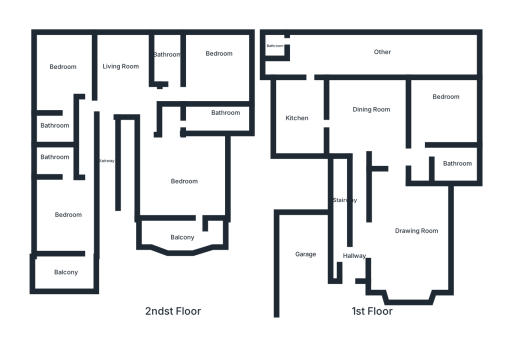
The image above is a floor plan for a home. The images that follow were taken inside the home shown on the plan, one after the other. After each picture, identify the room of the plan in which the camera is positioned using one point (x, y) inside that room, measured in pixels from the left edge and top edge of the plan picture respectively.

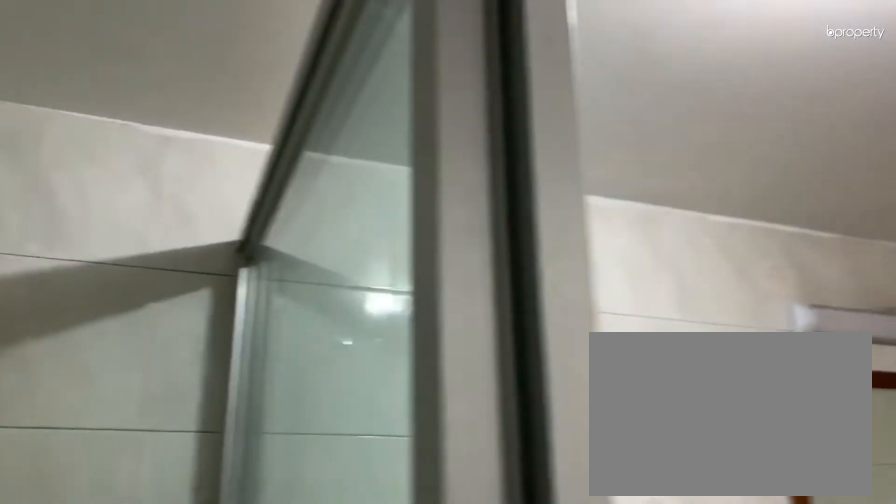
(453, 164)
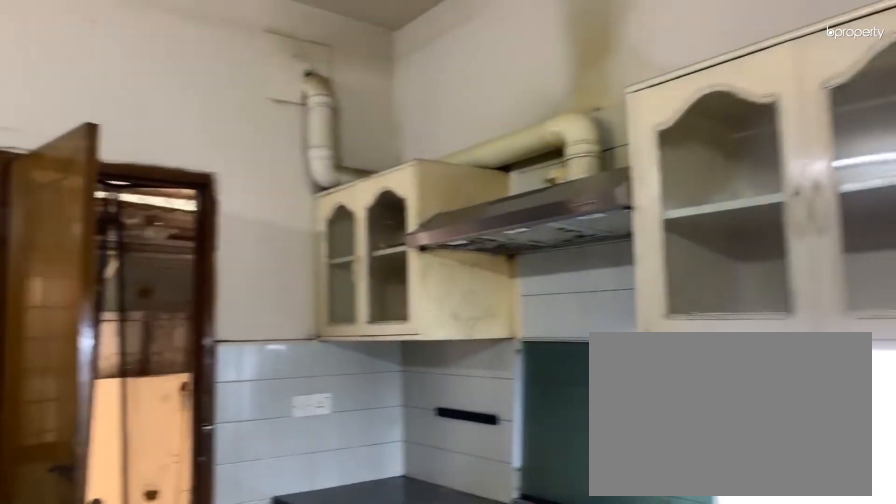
(288, 117)
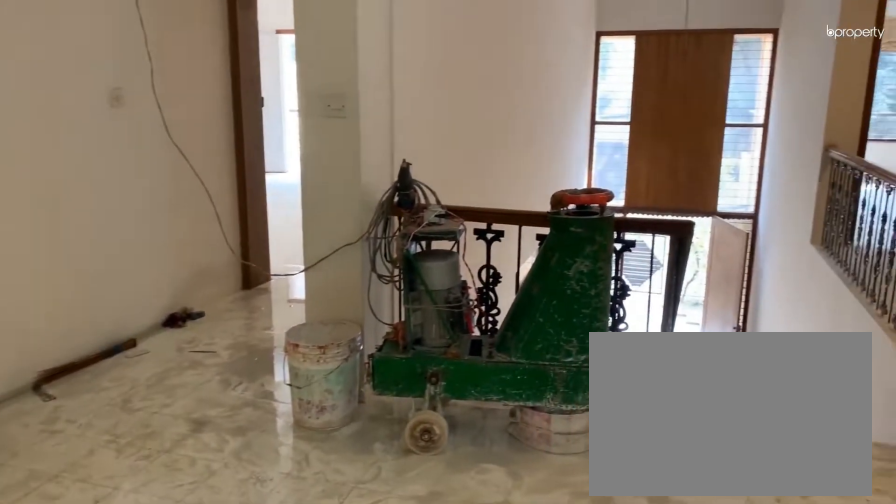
(121, 67)
